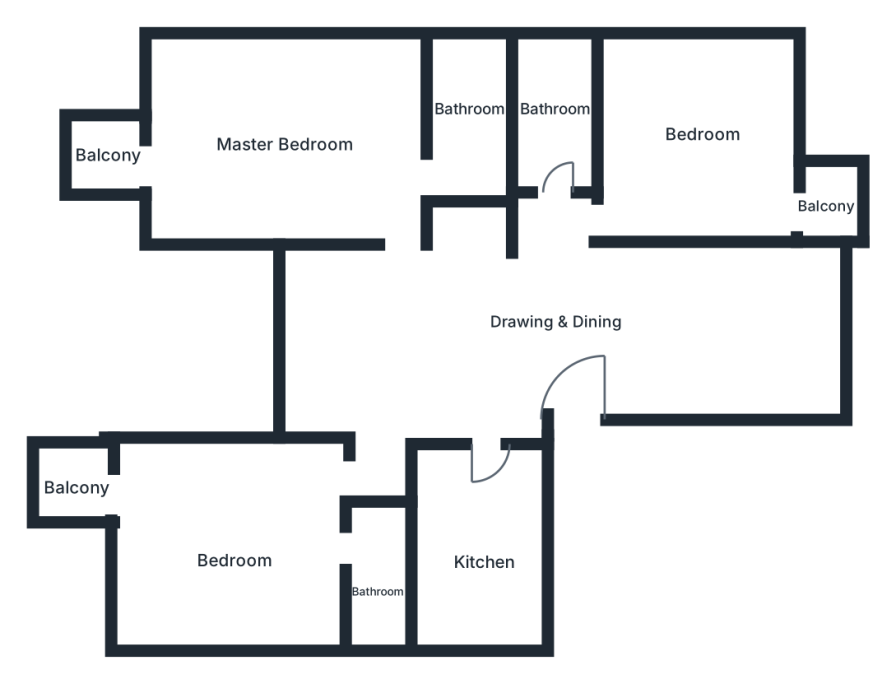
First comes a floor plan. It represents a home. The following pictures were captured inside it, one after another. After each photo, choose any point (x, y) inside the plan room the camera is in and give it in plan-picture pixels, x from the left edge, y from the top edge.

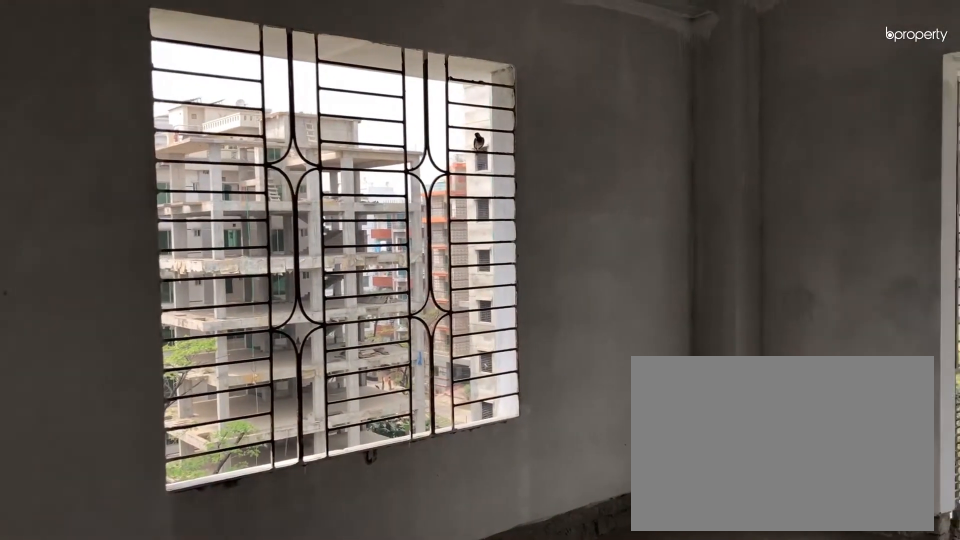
(241, 549)
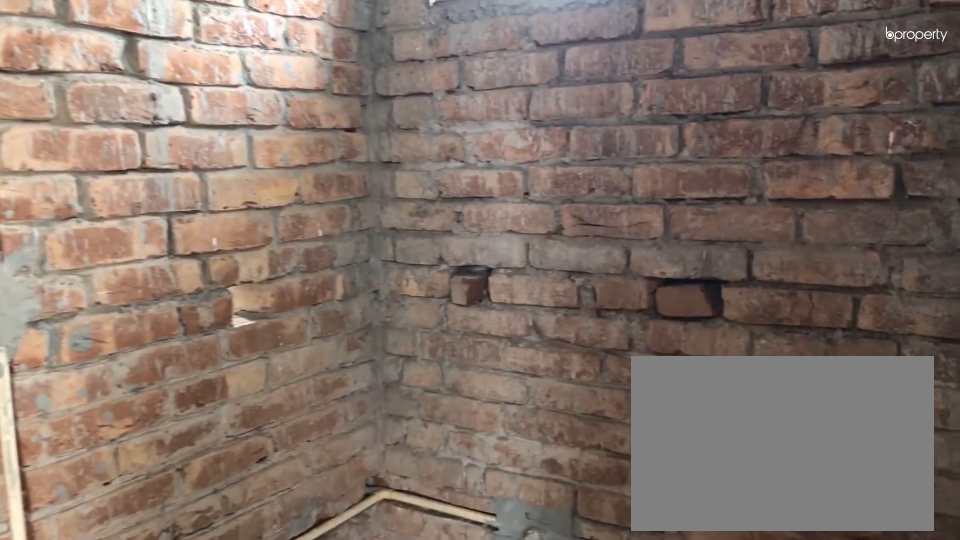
(379, 589)
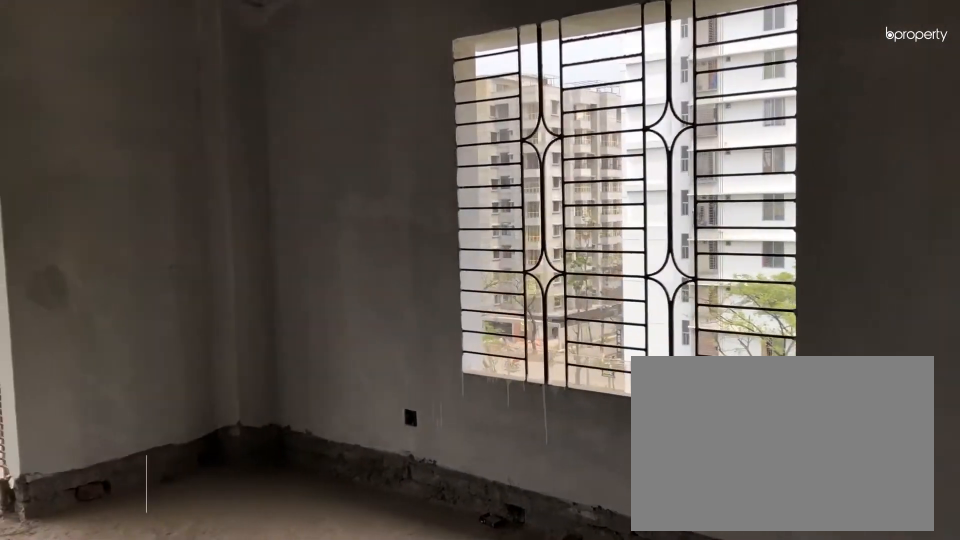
(300, 134)
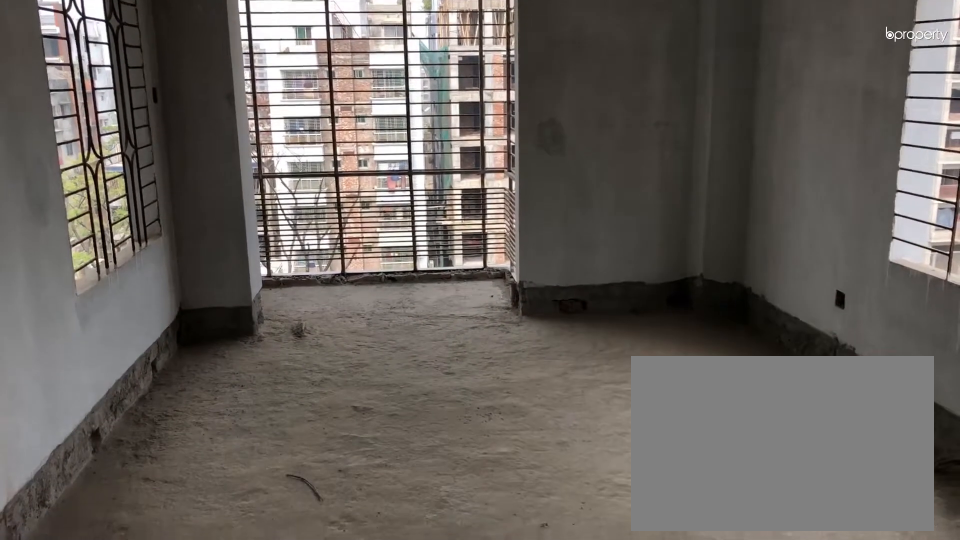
(300, 134)
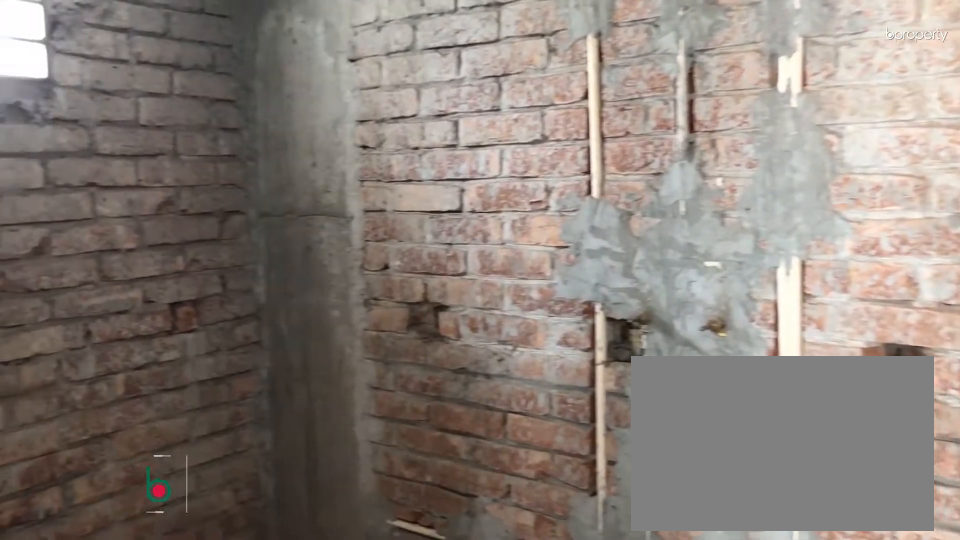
(470, 95)
